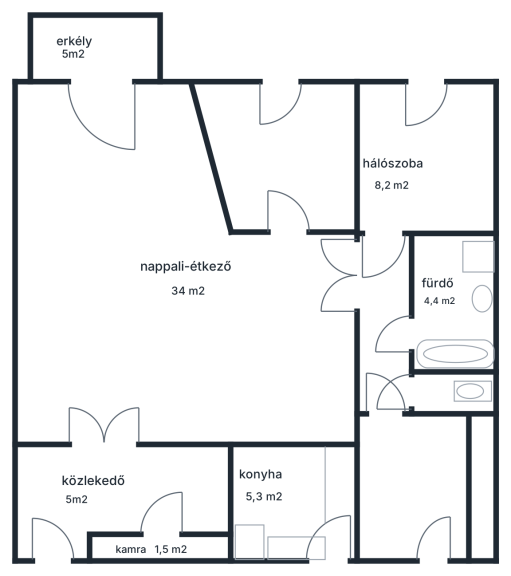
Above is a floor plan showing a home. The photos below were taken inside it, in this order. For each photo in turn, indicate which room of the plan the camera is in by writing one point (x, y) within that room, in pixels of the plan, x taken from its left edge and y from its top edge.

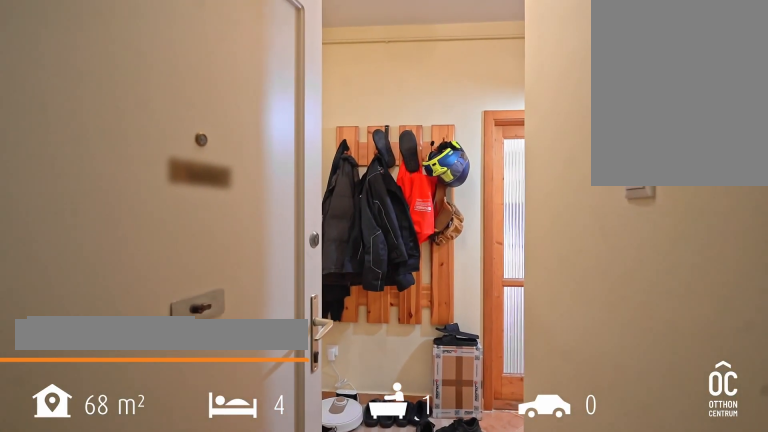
(114, 490)
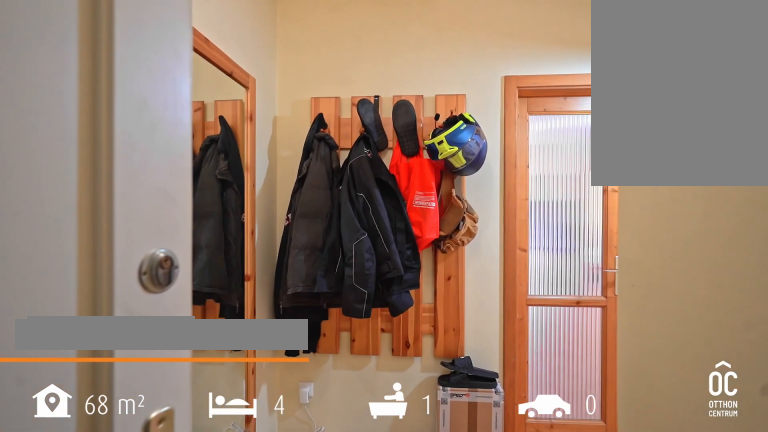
(113, 489)
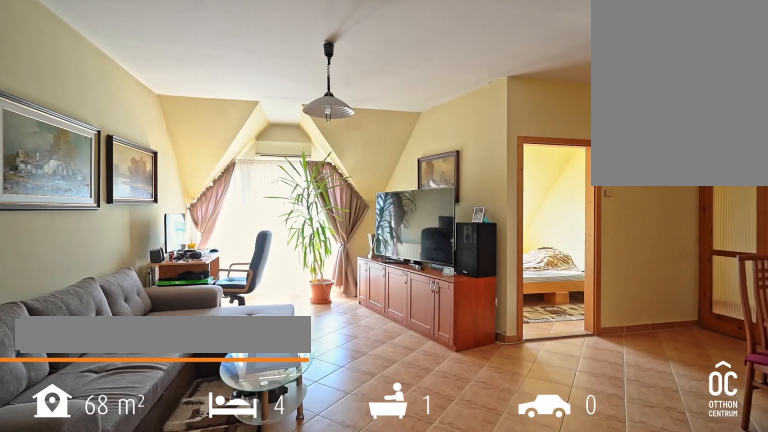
(186, 302)
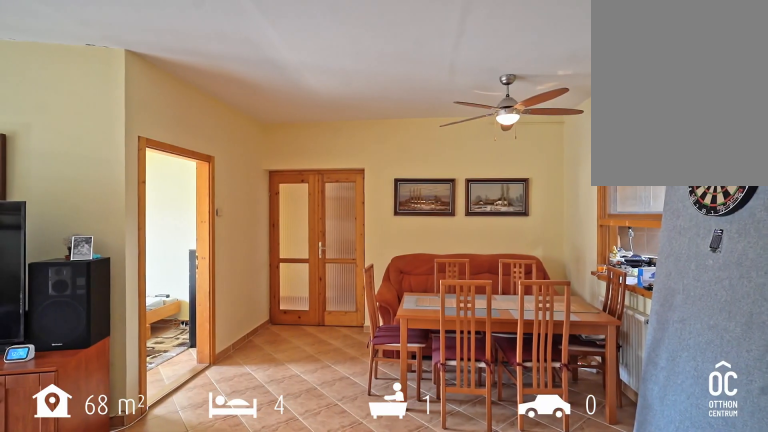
(186, 302)
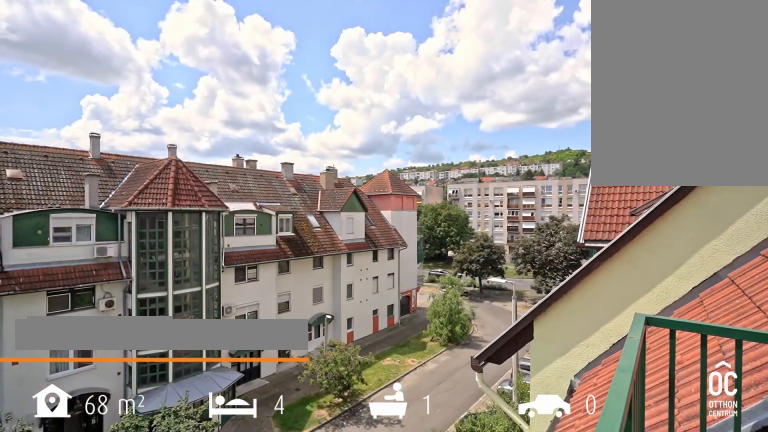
(92, 46)
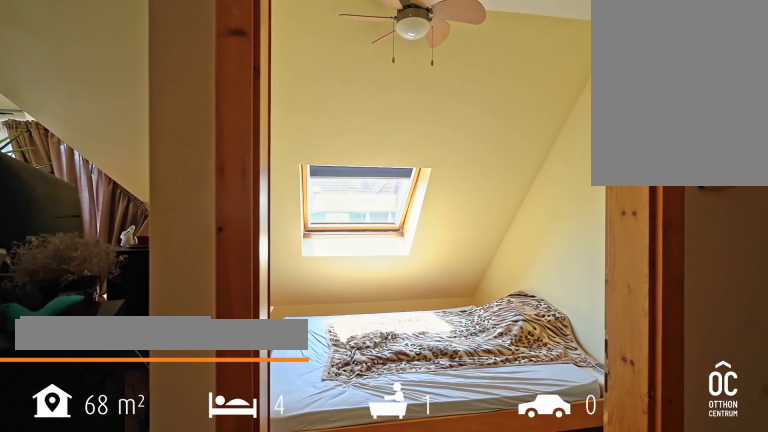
(282, 159)
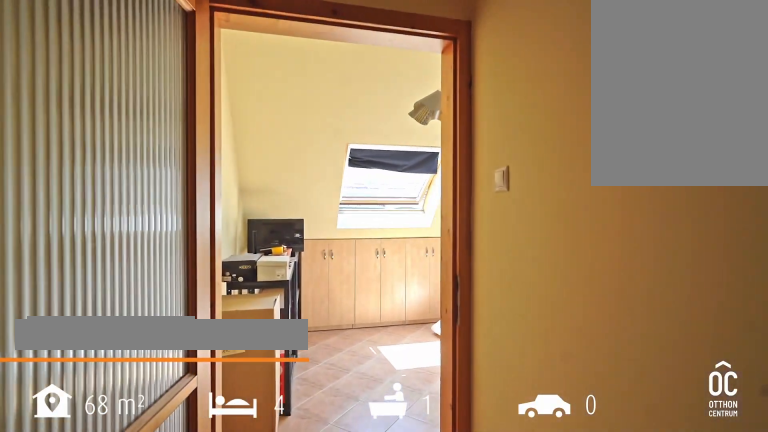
(389, 329)
